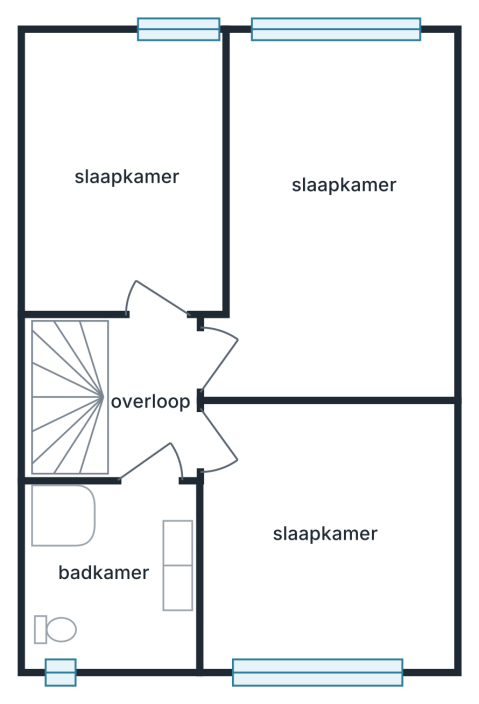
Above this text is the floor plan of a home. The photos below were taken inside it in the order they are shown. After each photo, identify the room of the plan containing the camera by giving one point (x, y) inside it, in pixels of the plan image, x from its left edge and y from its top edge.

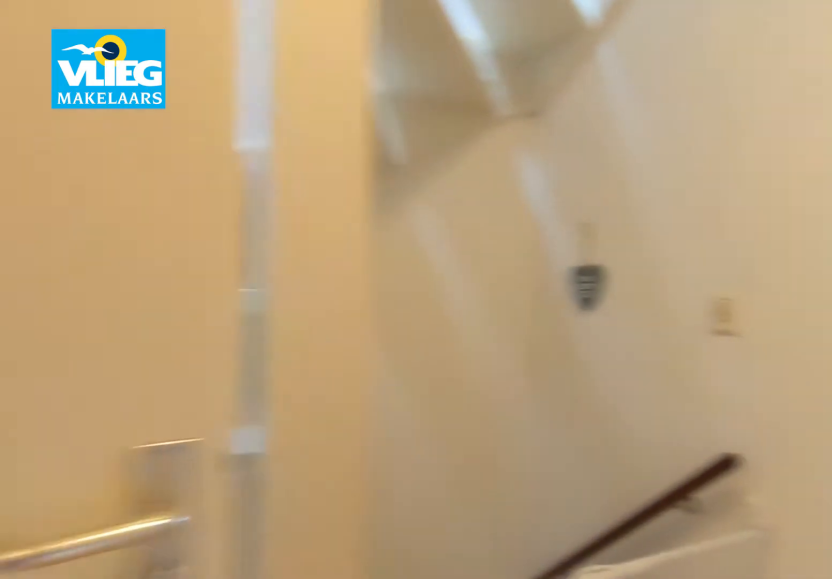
(149, 404)
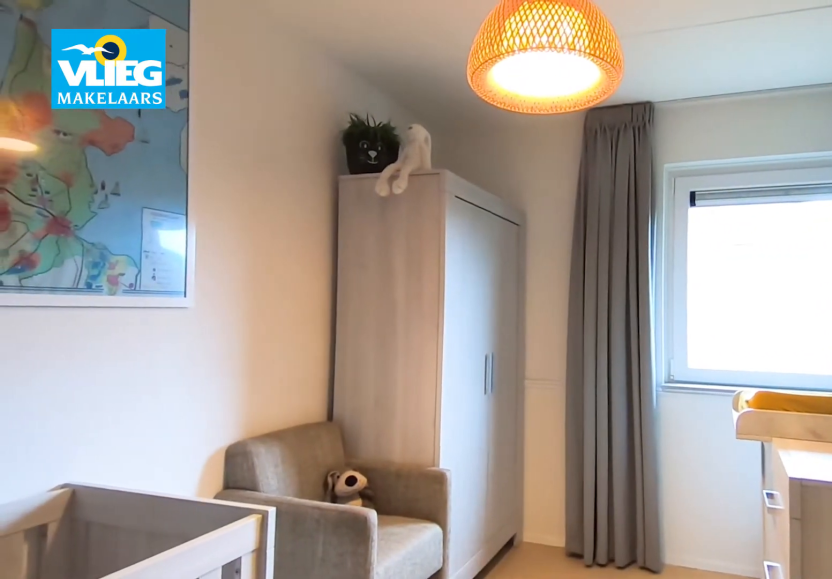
(115, 154)
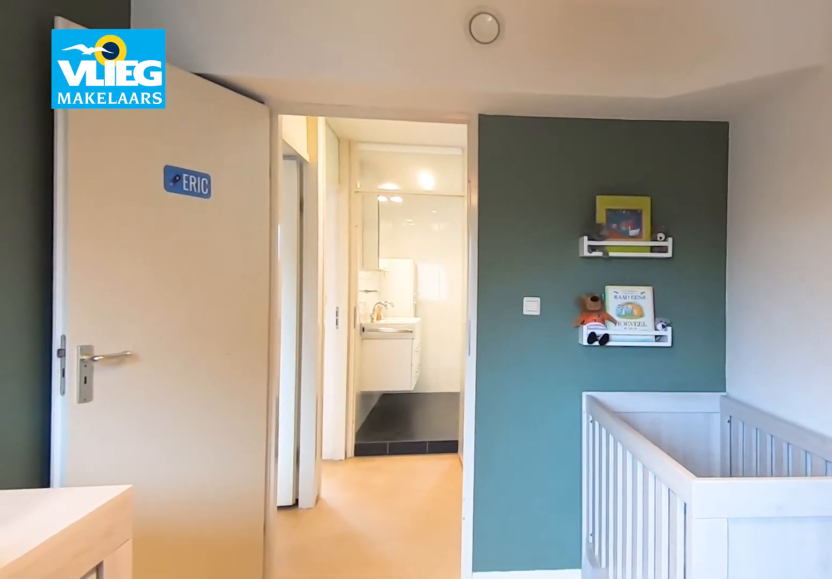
(115, 154)
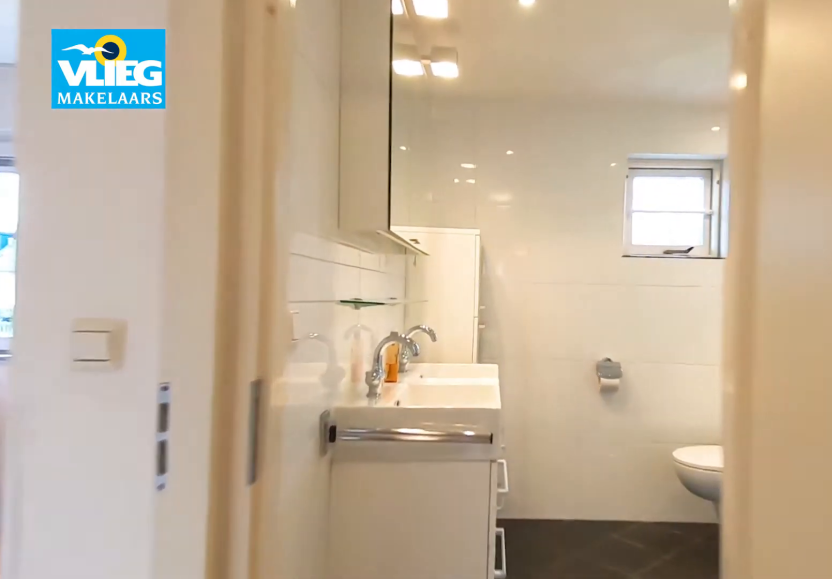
(150, 404)
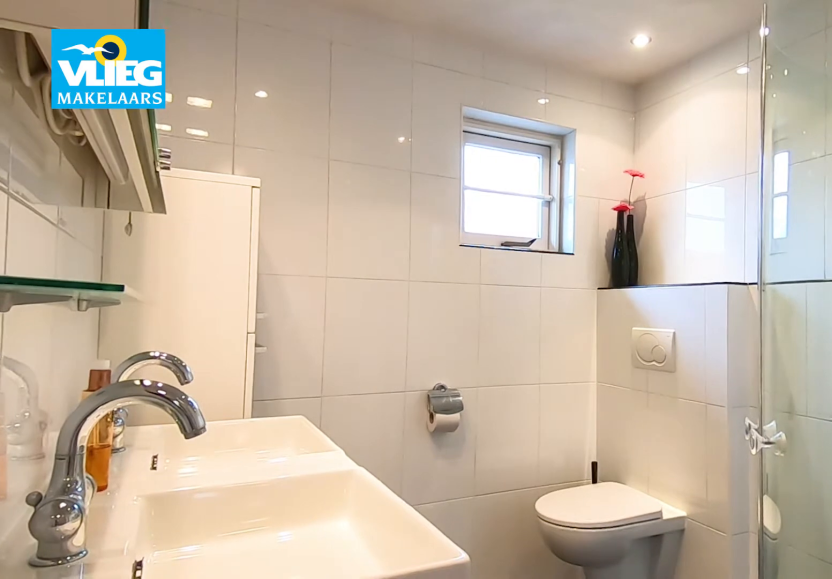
(114, 570)
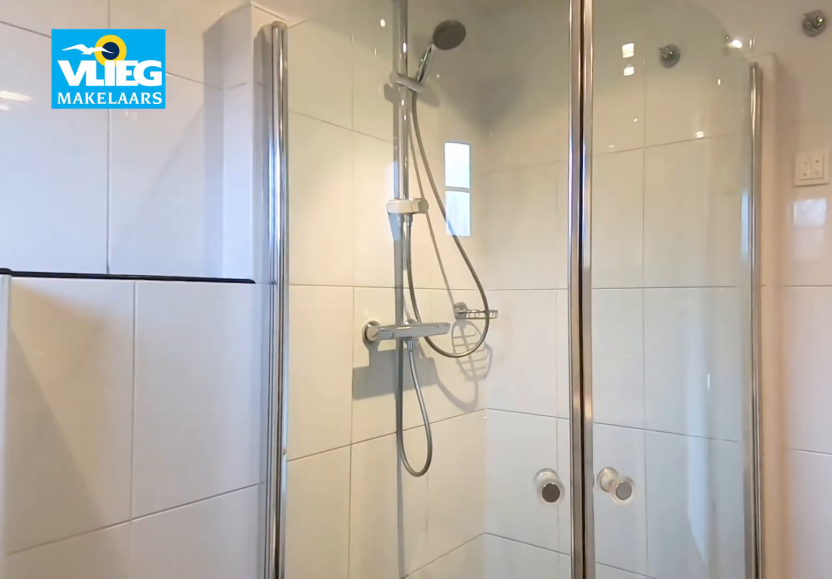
(114, 570)
